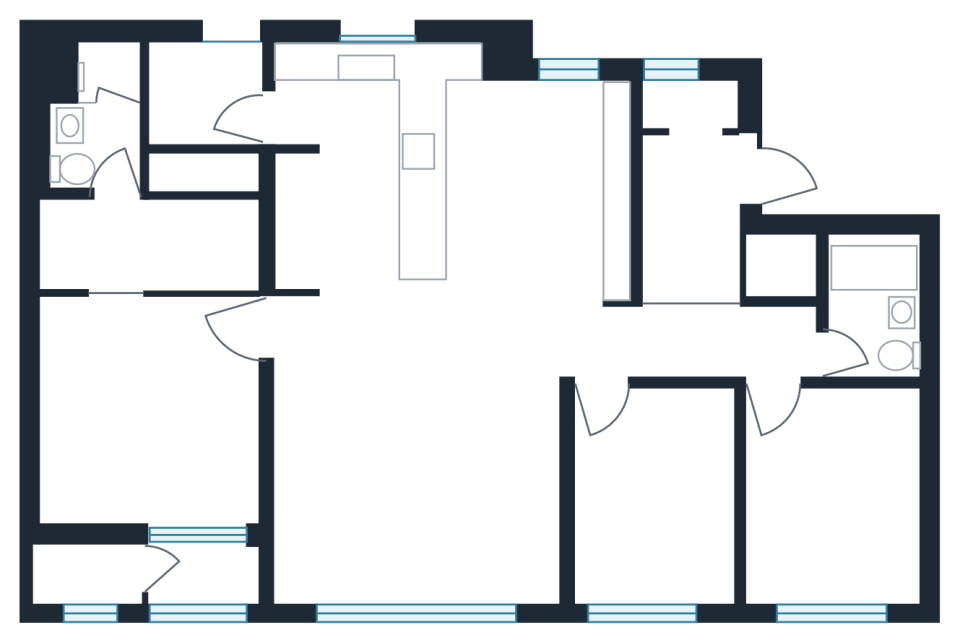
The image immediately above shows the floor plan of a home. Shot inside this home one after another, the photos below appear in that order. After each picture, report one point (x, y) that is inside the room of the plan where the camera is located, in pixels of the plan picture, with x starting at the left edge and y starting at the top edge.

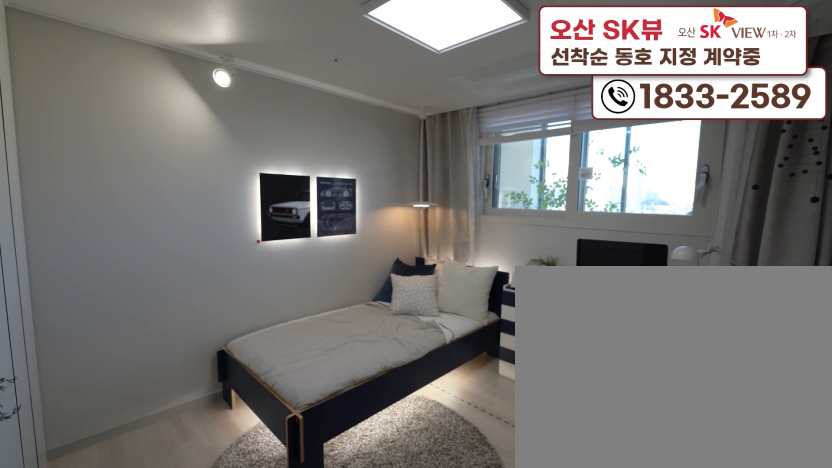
(824, 545)
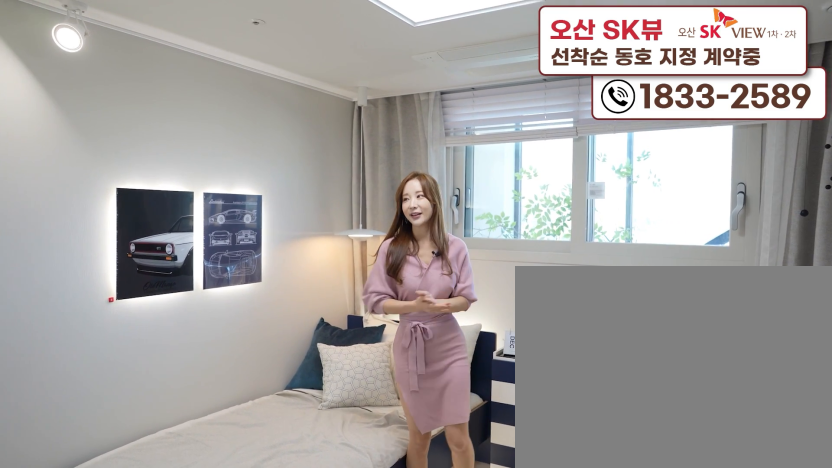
(824, 547)
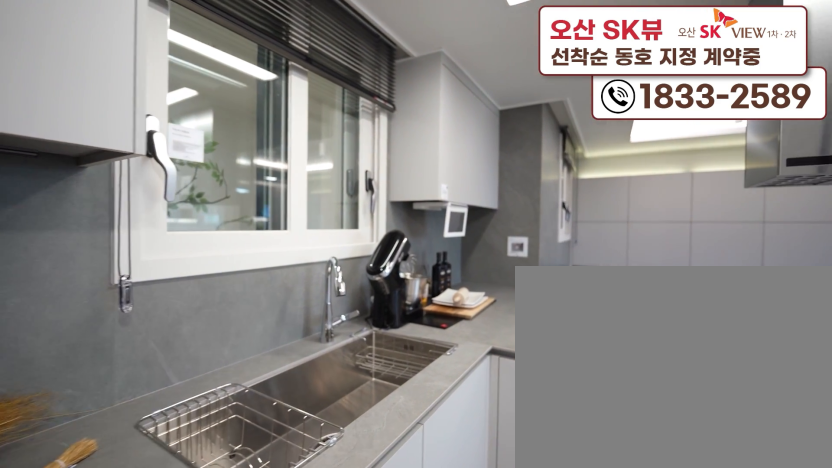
(382, 304)
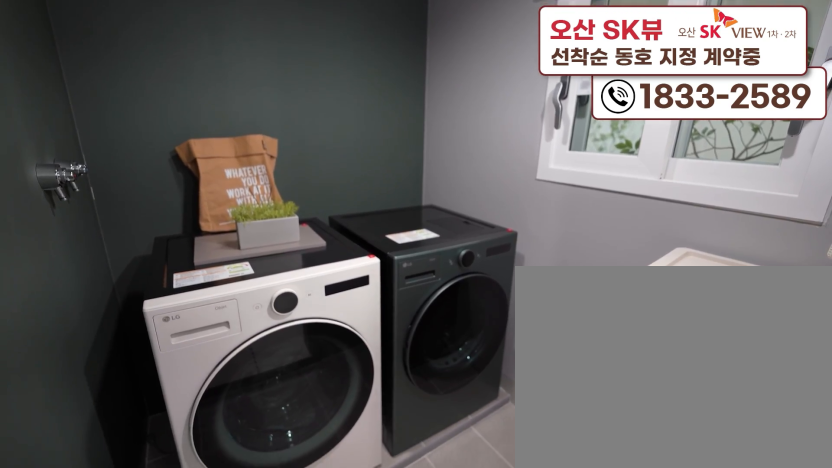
(218, 109)
